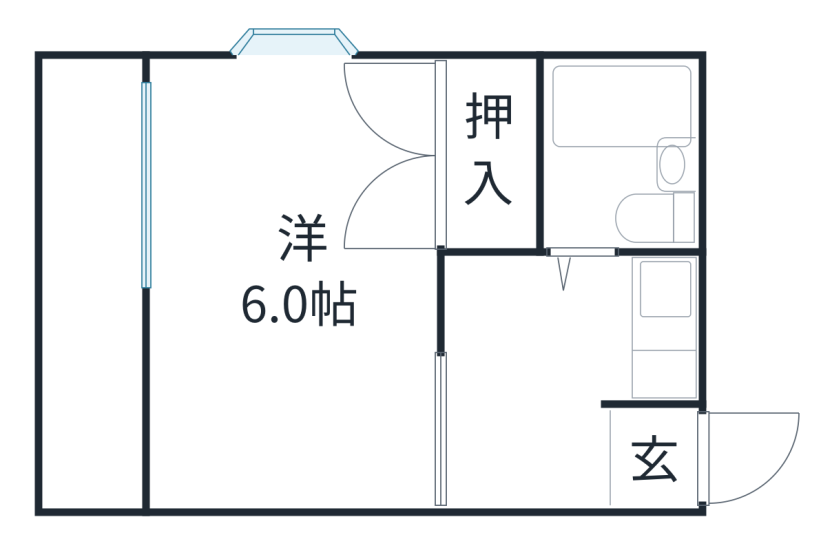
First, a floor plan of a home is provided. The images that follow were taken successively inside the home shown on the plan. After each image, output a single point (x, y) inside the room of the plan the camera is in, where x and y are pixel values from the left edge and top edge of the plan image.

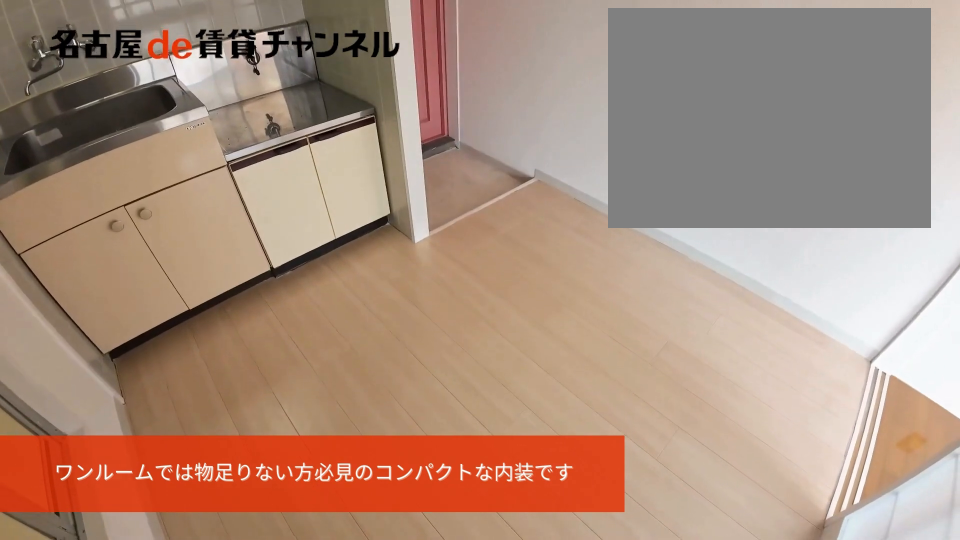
(530, 380)
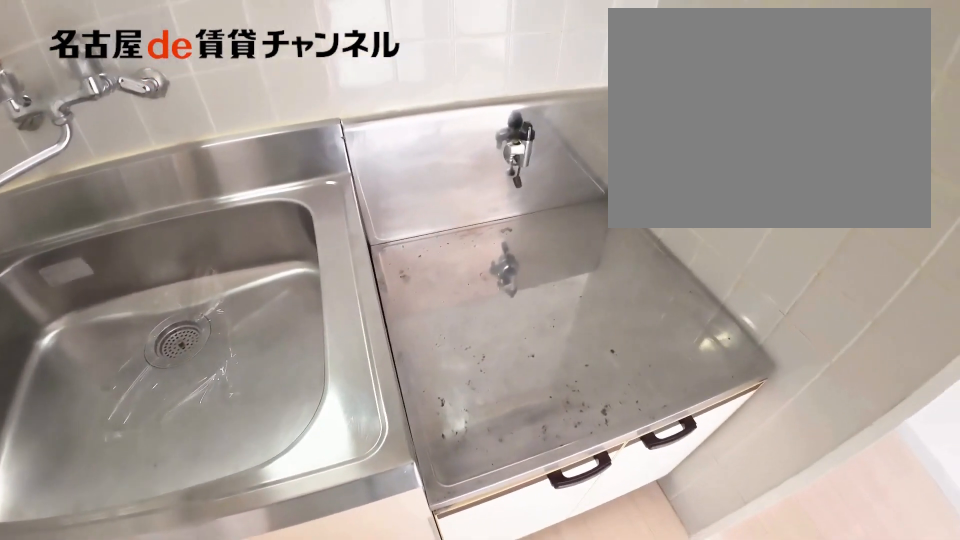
(669, 334)
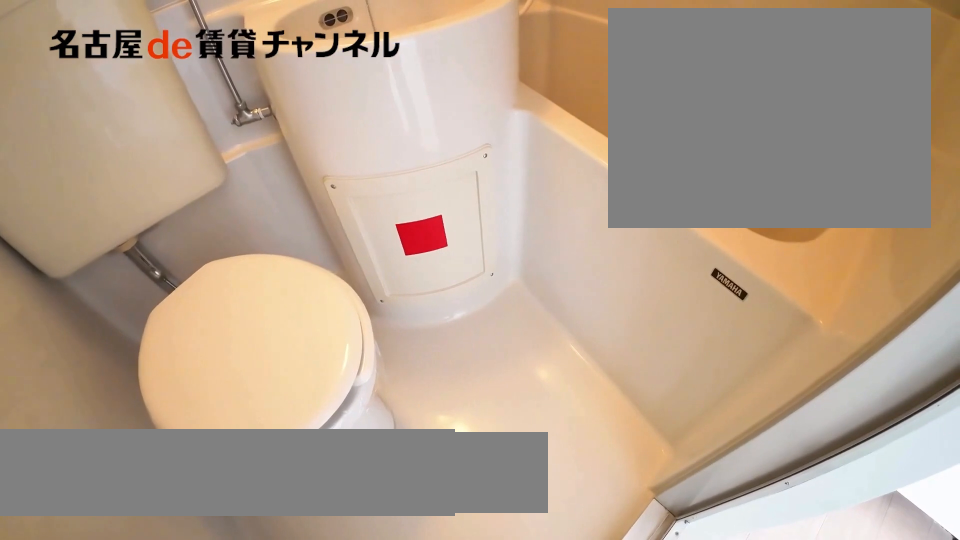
(620, 151)
